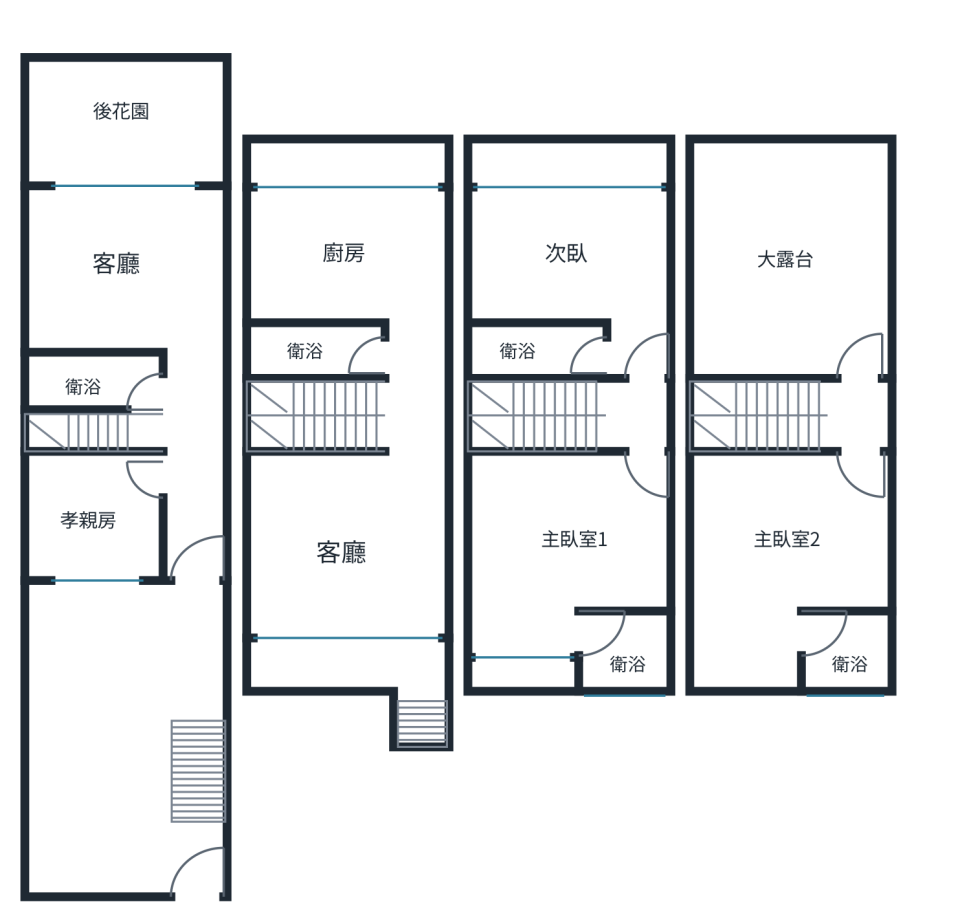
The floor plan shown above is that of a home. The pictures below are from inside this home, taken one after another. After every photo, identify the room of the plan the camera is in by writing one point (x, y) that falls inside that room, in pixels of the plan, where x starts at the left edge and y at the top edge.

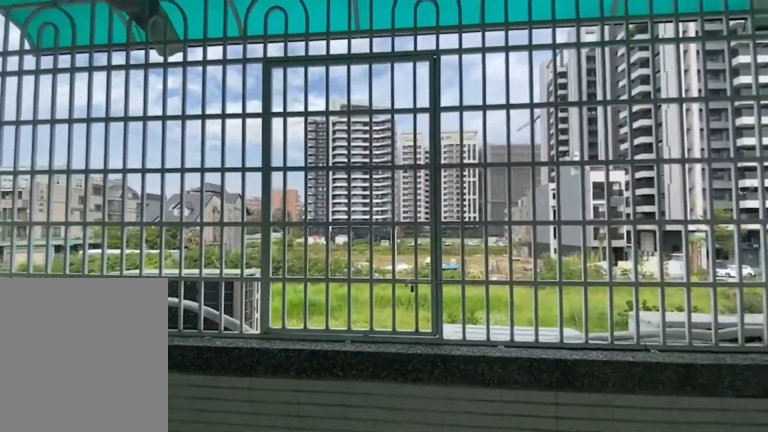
(351, 152)
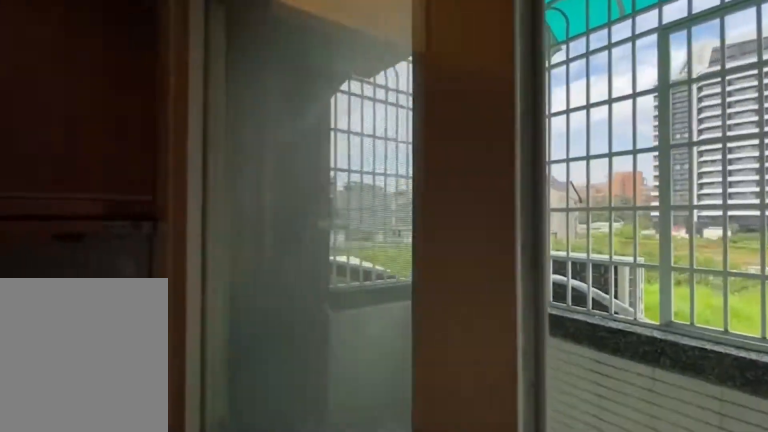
(352, 240)
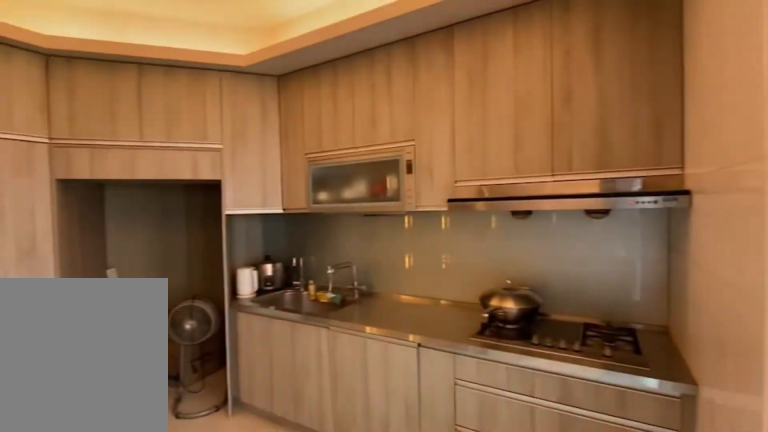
(352, 241)
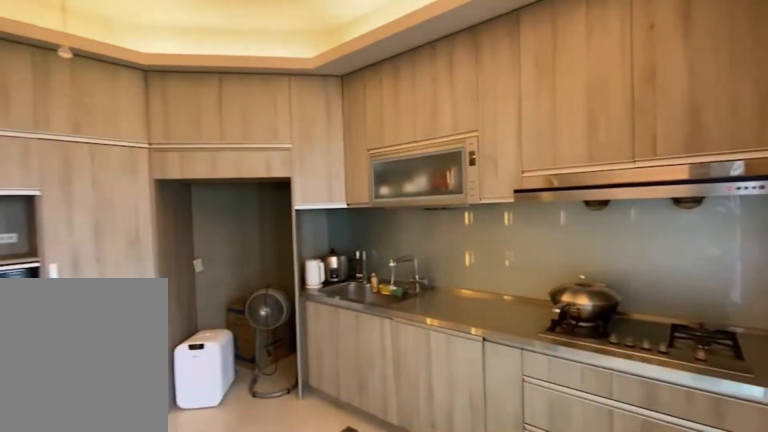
(353, 240)
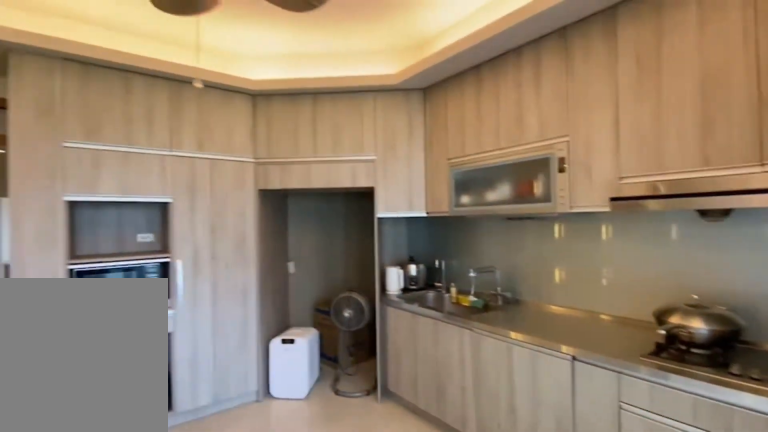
(352, 241)
